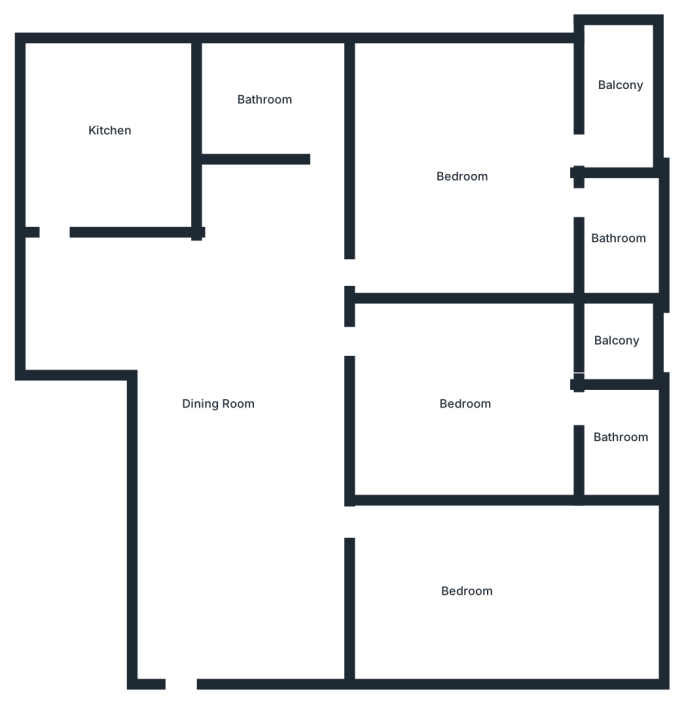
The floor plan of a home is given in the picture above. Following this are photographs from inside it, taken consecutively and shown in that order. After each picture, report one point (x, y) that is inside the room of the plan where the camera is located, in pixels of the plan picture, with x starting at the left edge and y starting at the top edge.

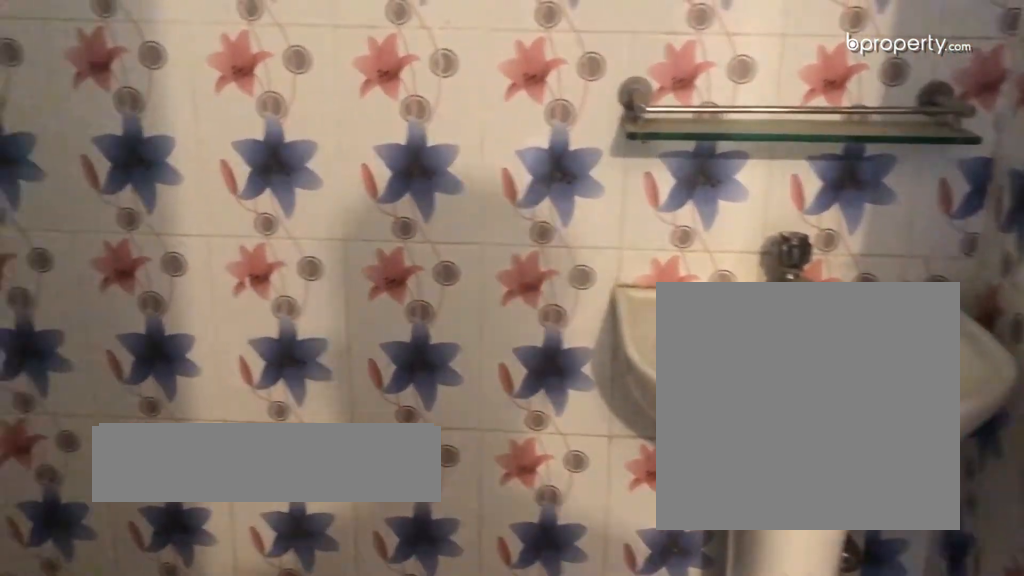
(264, 99)
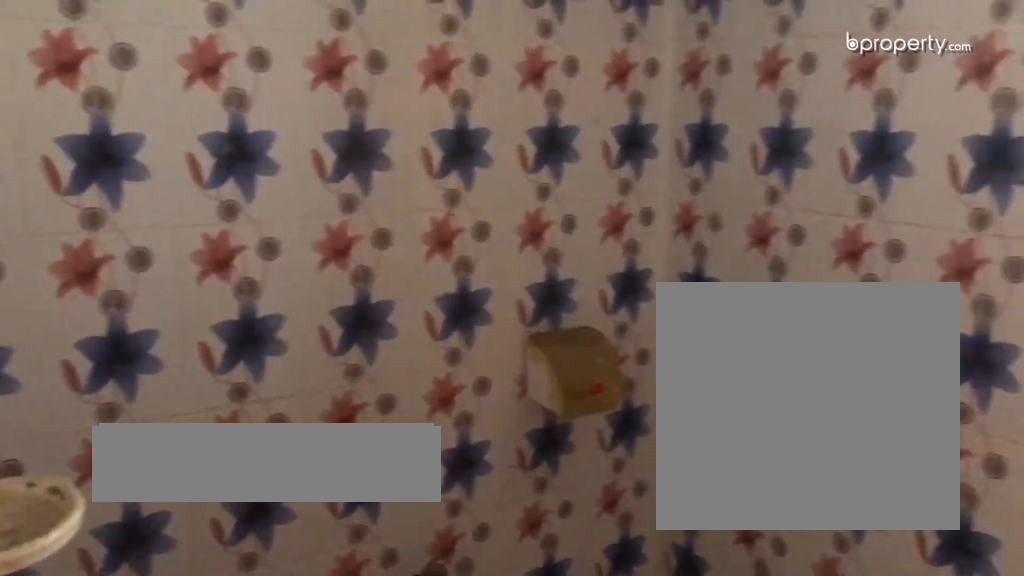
(264, 99)
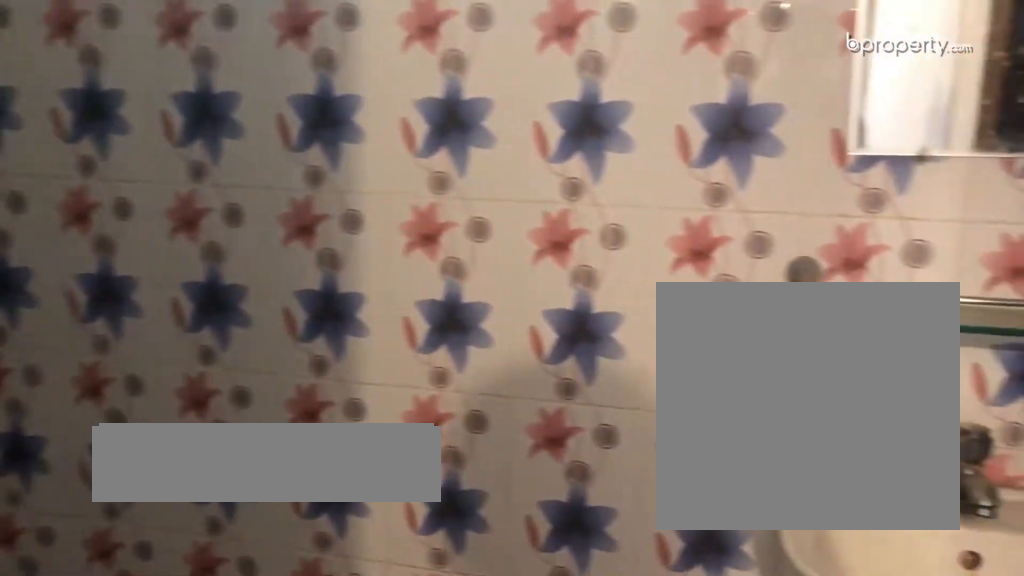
(246, 111)
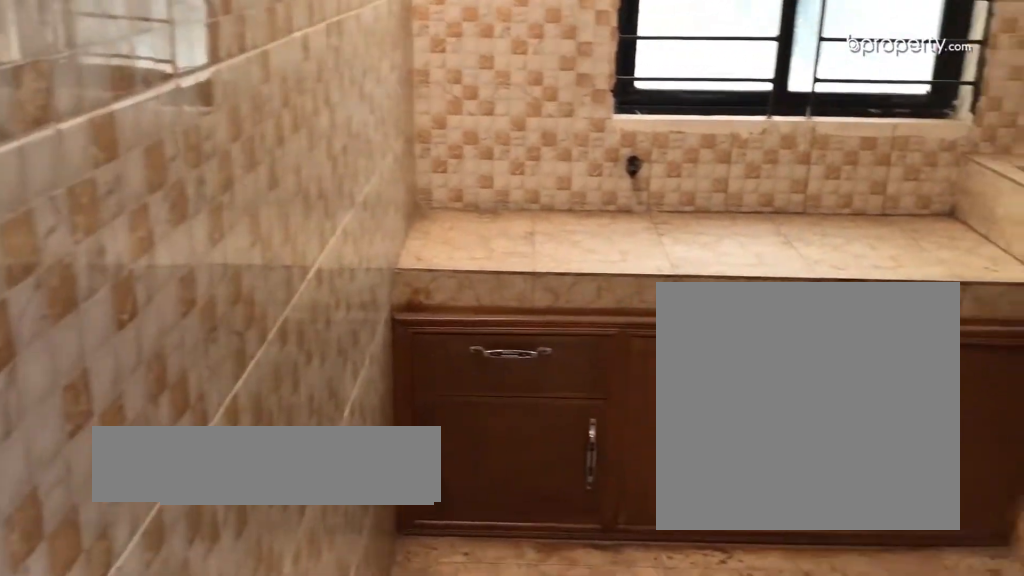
(123, 146)
